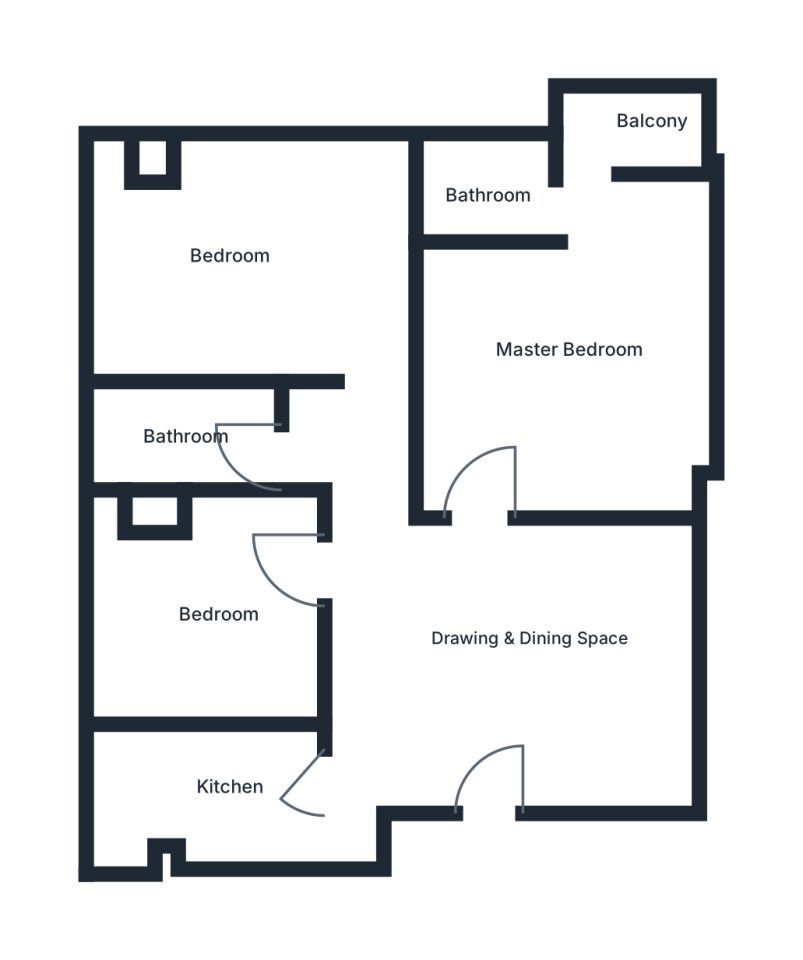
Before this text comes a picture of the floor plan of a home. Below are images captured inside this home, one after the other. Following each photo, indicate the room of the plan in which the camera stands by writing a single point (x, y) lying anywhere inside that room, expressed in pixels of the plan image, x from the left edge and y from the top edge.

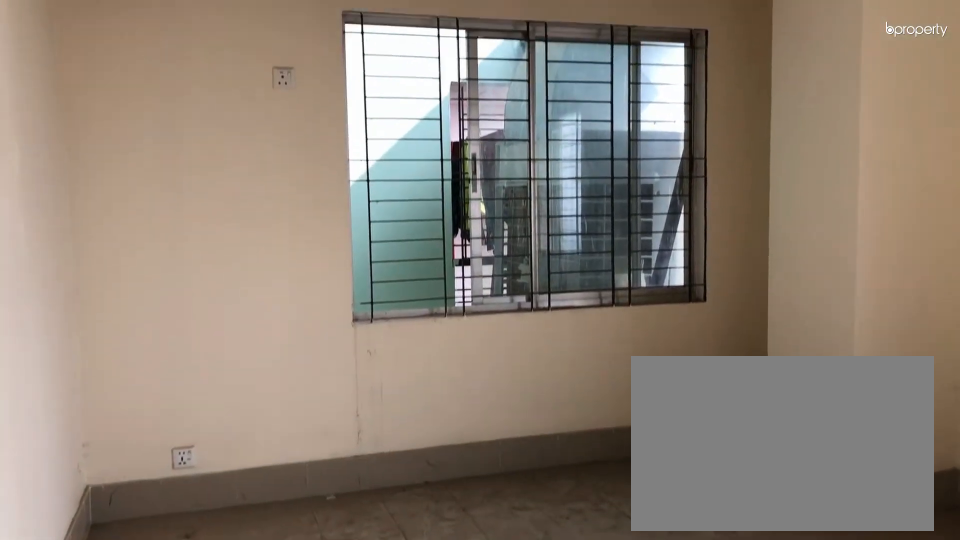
(221, 254)
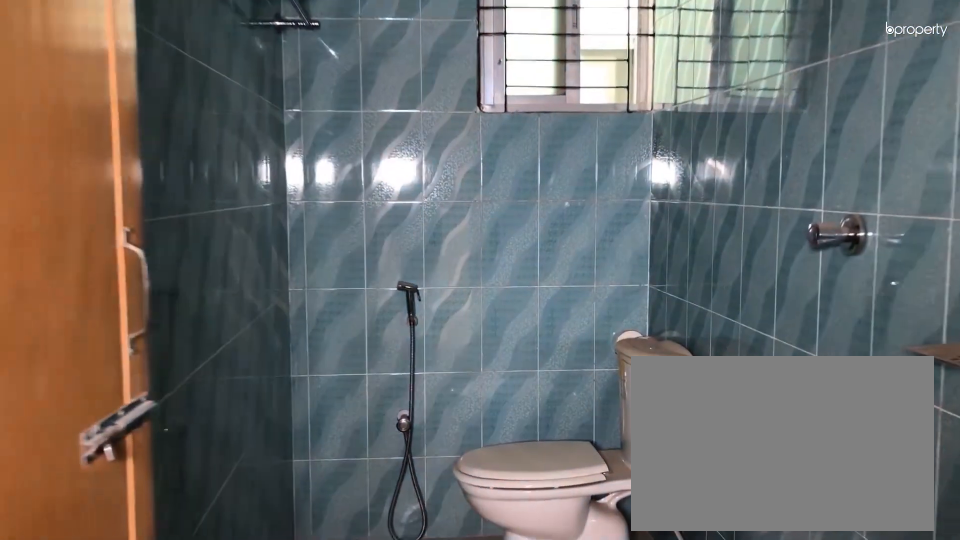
(199, 443)
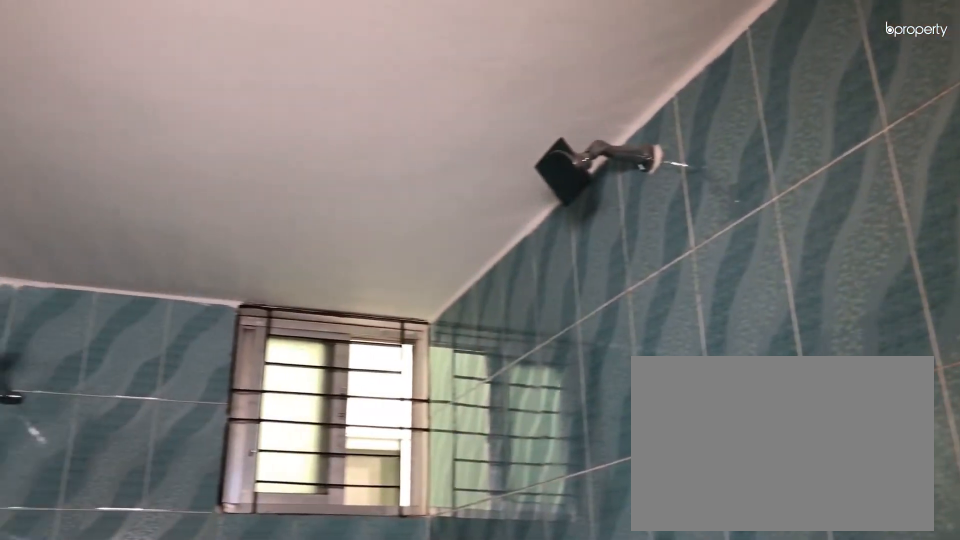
(199, 443)
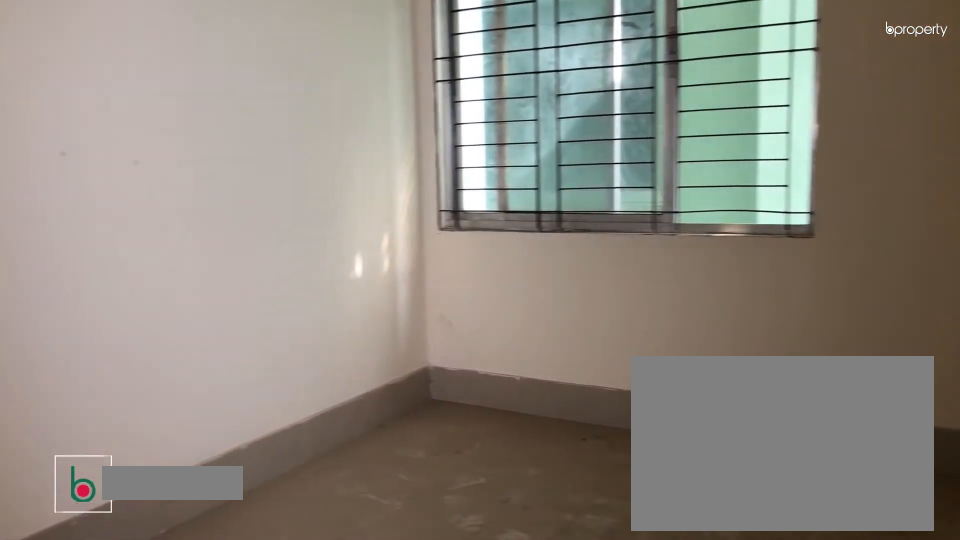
(206, 633)
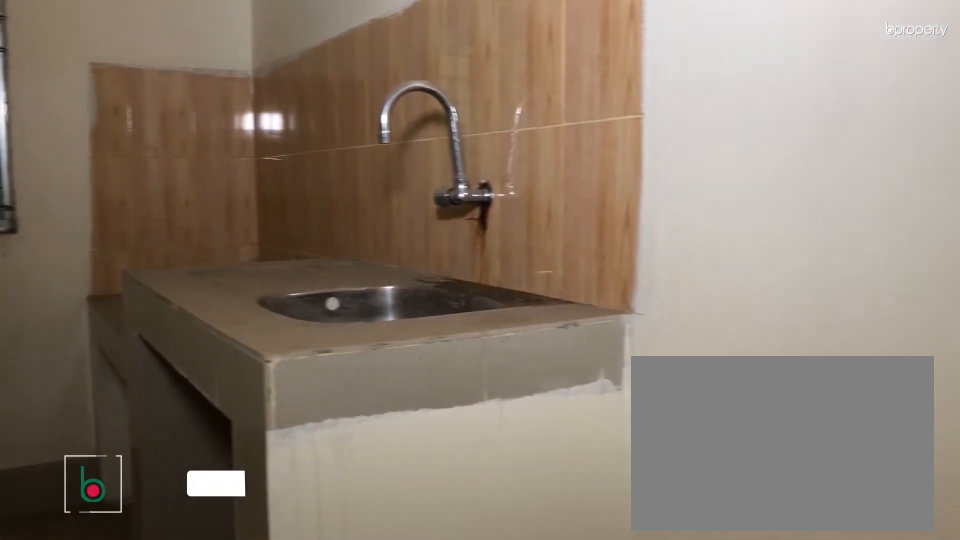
(224, 802)
